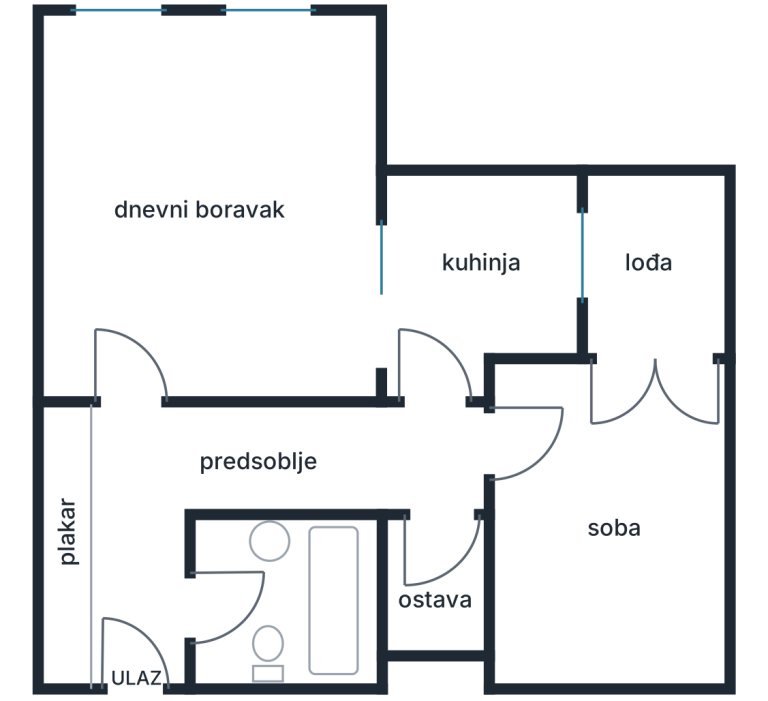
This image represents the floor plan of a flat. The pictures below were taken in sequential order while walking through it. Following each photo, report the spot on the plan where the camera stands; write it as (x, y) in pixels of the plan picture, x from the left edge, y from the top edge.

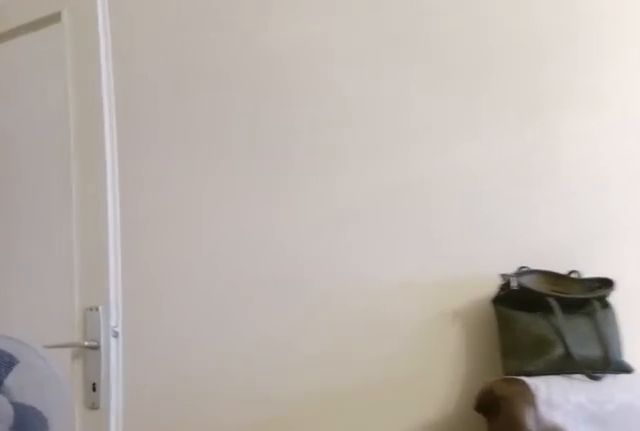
(229, 303)
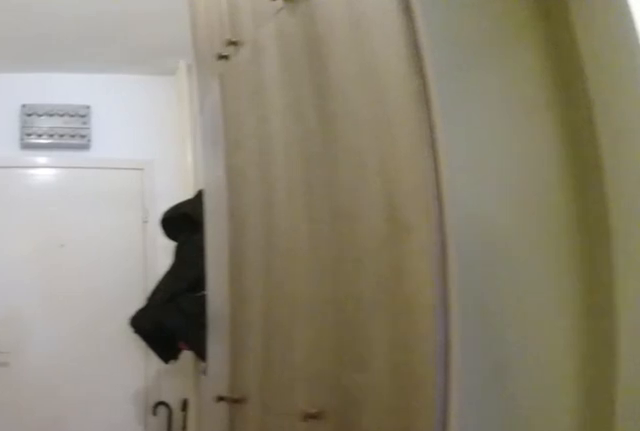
(125, 400)
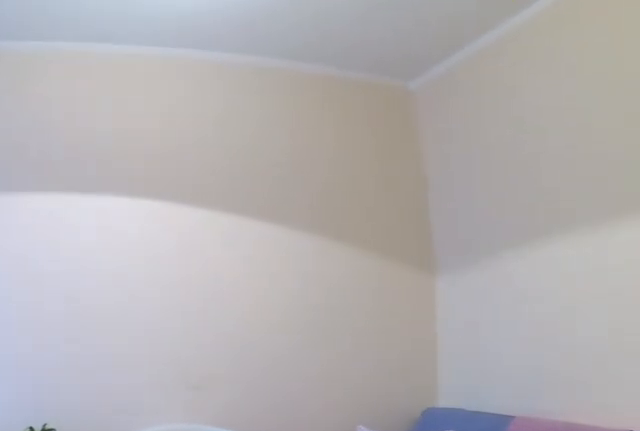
(471, 460)
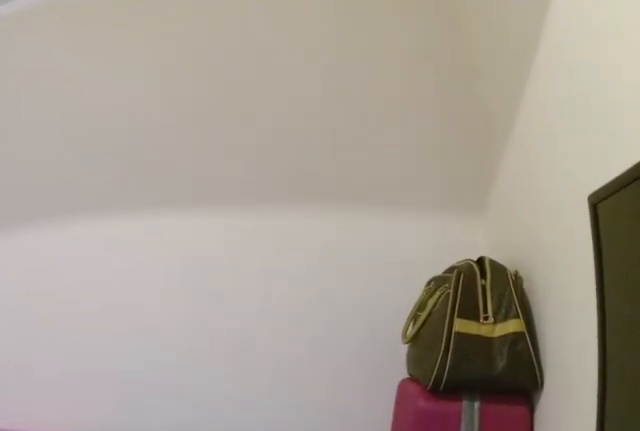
(499, 487)
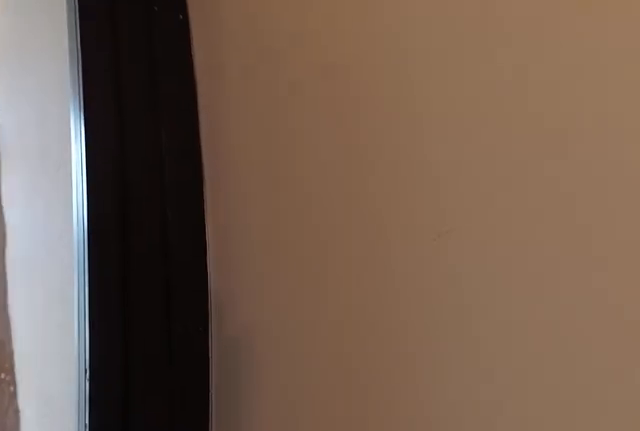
(683, 443)
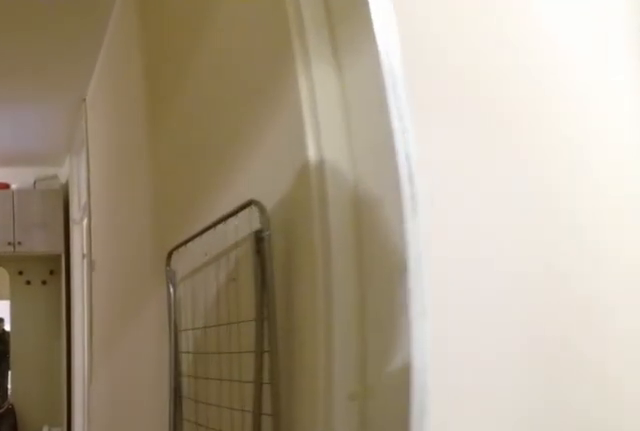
(487, 478)
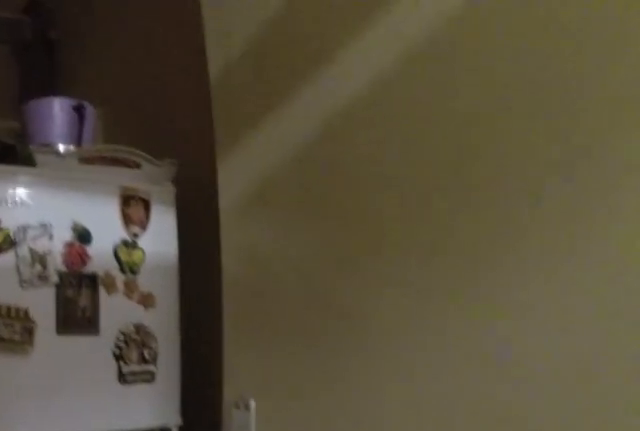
(440, 484)
